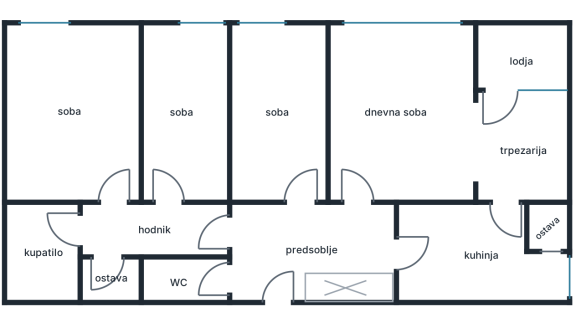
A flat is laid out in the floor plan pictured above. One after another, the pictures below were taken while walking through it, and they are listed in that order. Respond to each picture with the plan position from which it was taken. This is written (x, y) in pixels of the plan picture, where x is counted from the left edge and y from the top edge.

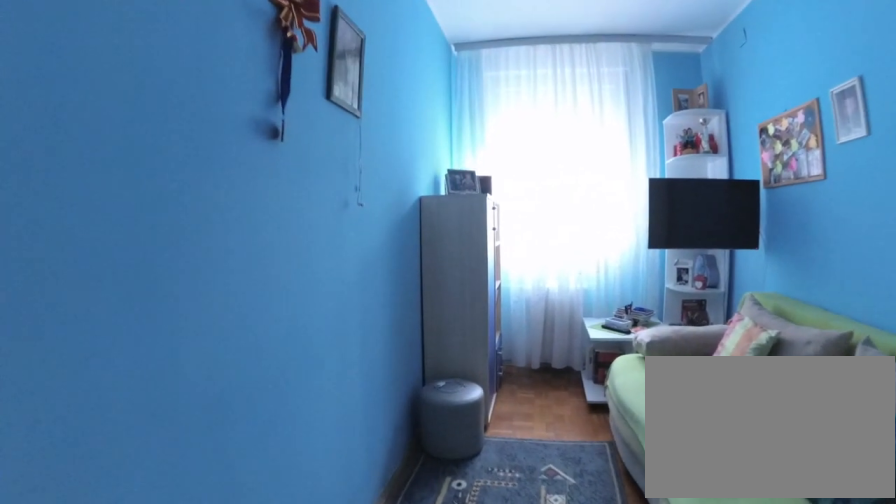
(299, 178)
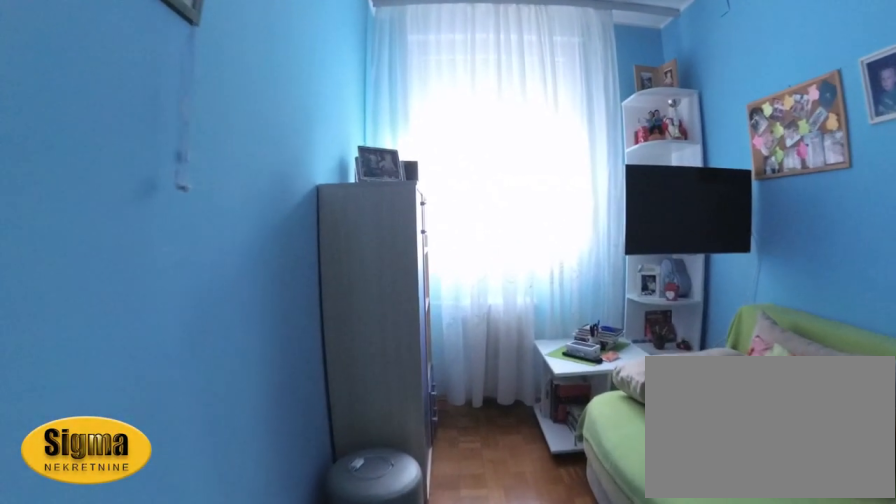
(301, 146)
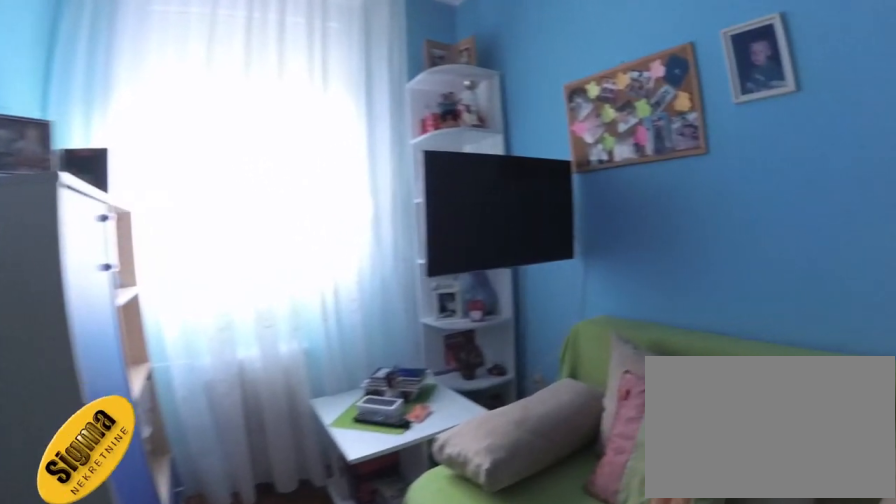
(296, 125)
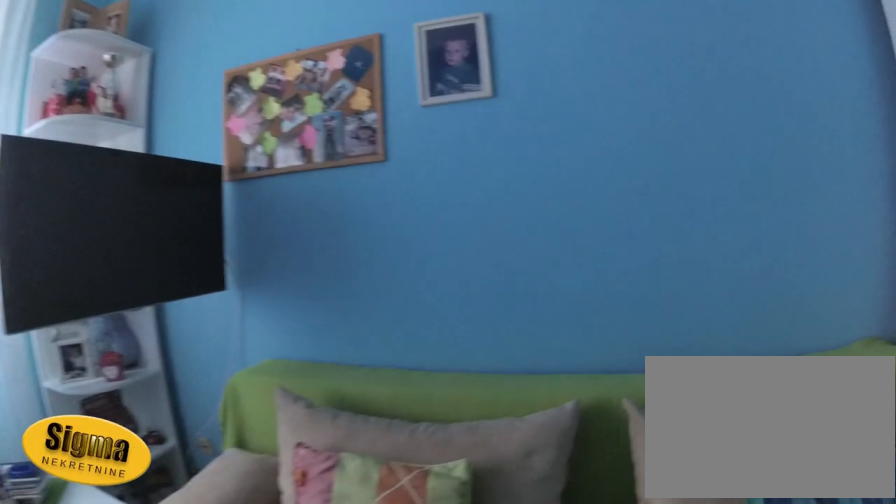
(288, 113)
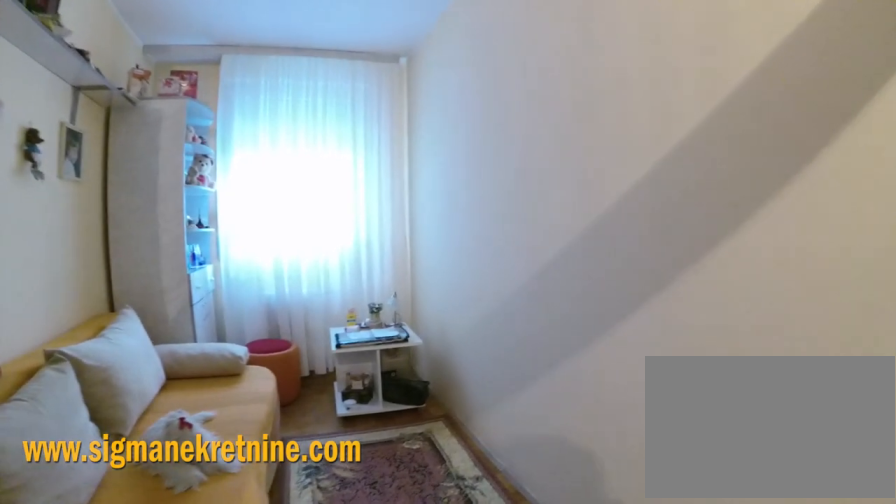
(195, 188)
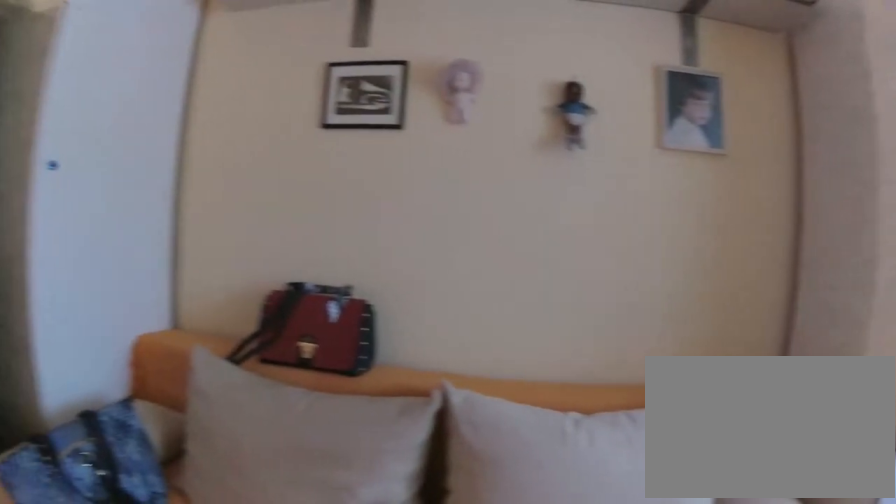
(205, 97)
